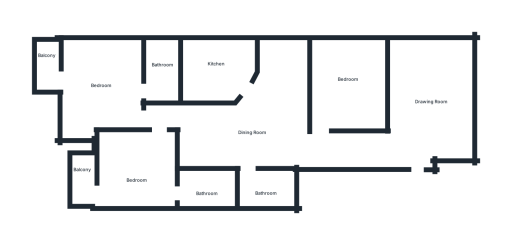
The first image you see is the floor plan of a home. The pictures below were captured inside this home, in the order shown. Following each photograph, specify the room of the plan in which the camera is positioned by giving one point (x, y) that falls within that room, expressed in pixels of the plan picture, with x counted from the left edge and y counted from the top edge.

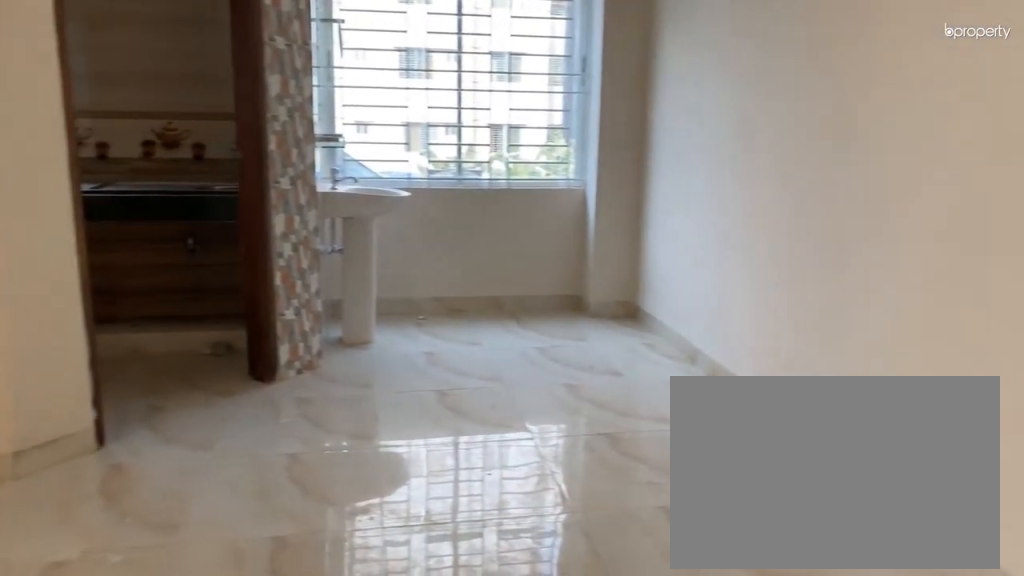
(247, 135)
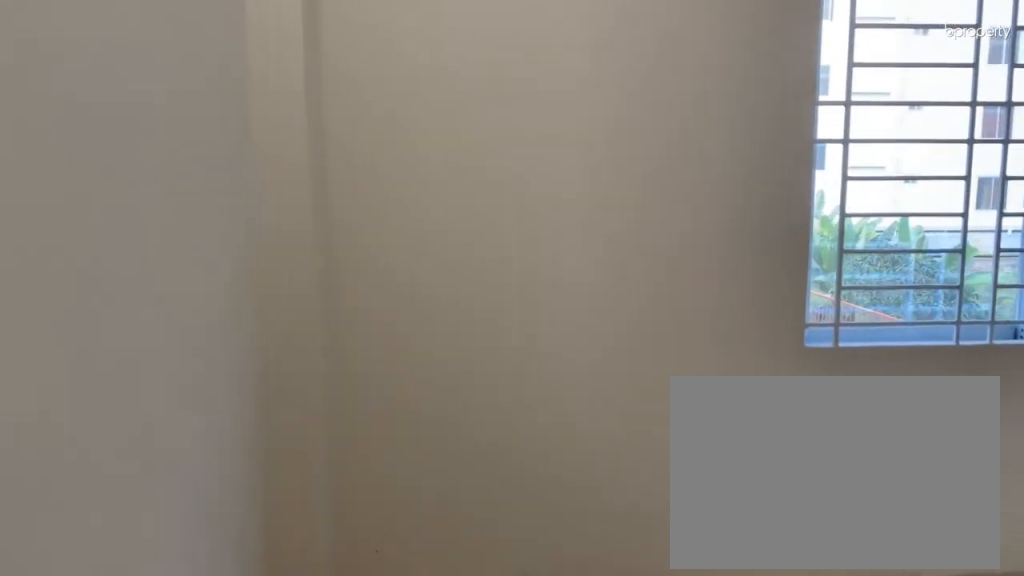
(345, 90)
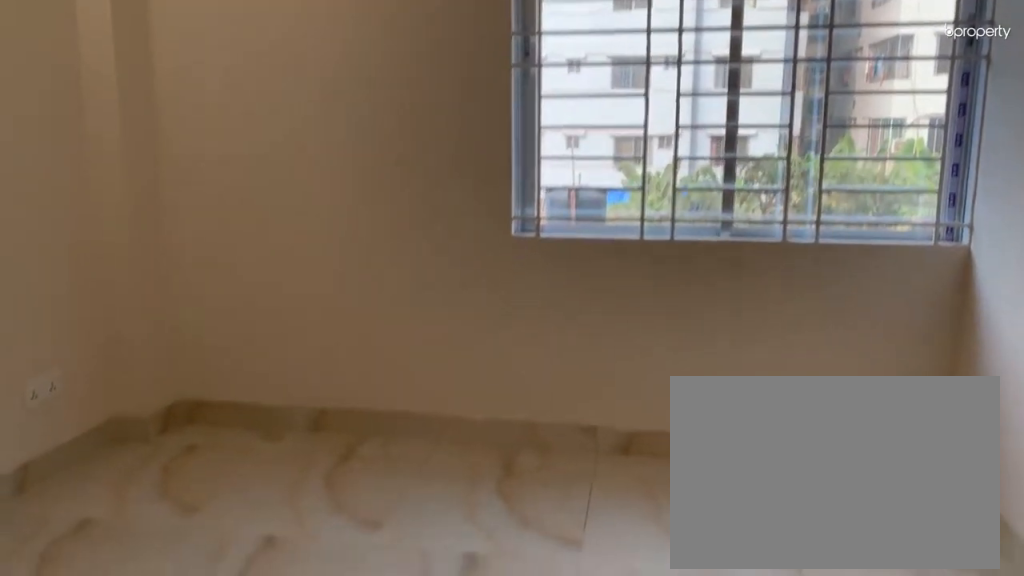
(345, 90)
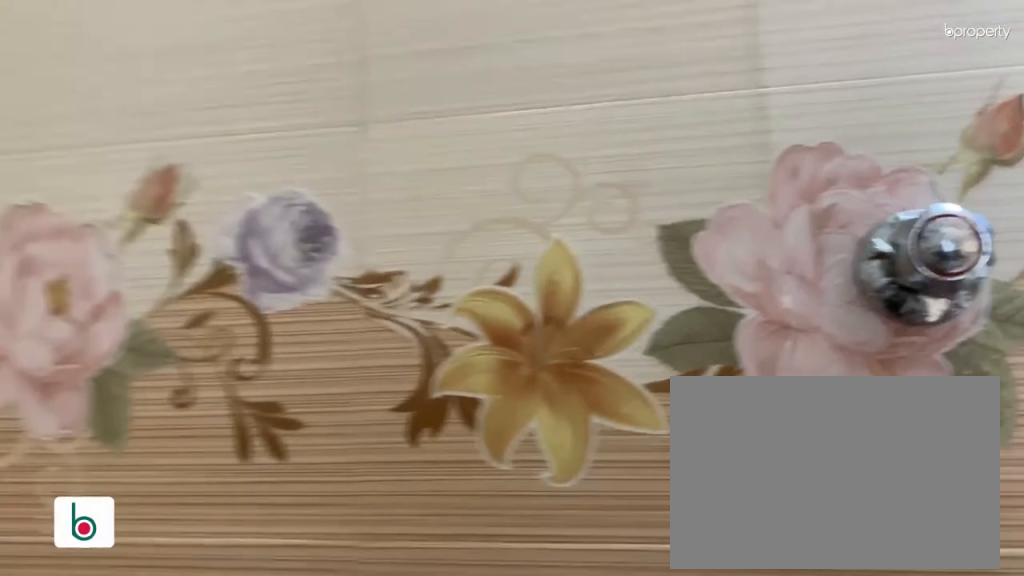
(266, 189)
